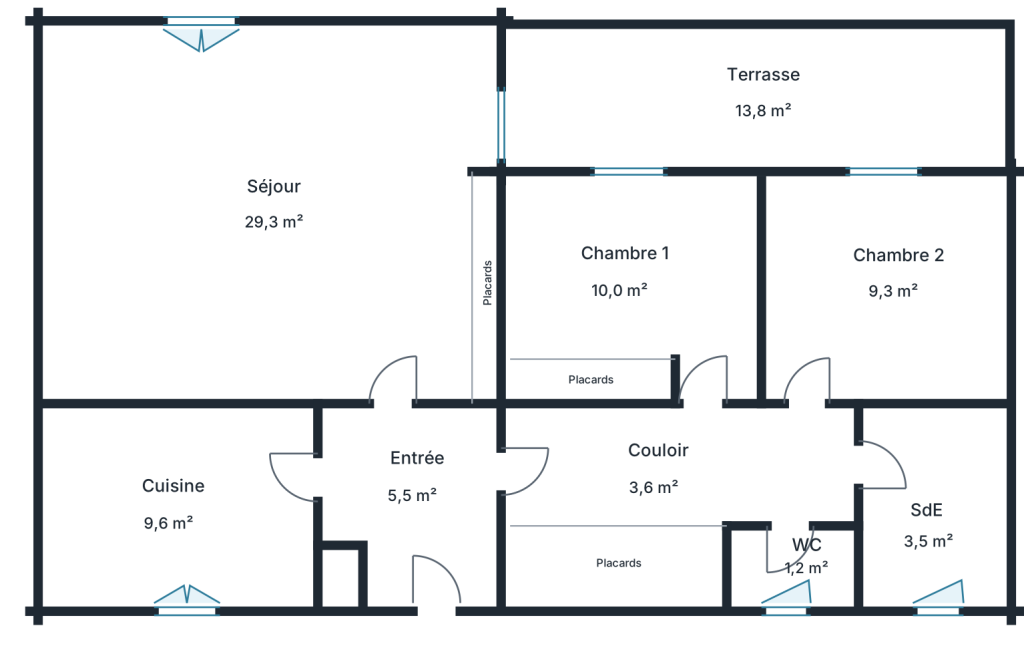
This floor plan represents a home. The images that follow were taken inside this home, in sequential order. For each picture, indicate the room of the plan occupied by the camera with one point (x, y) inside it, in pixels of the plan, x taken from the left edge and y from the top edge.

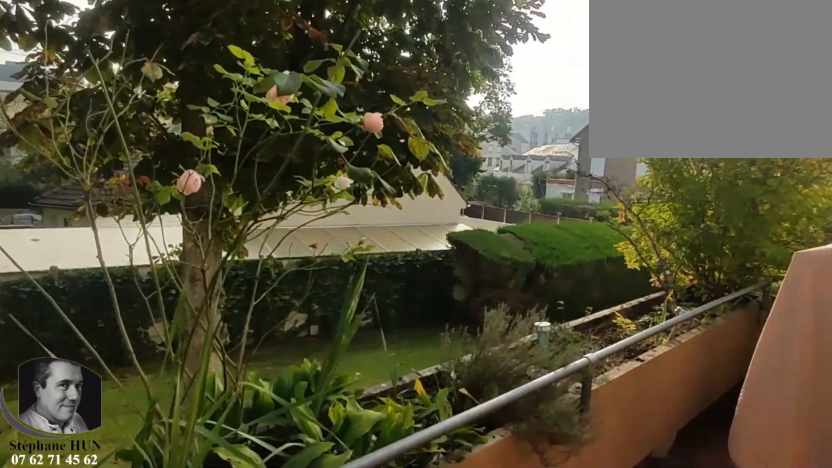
(760, 90)
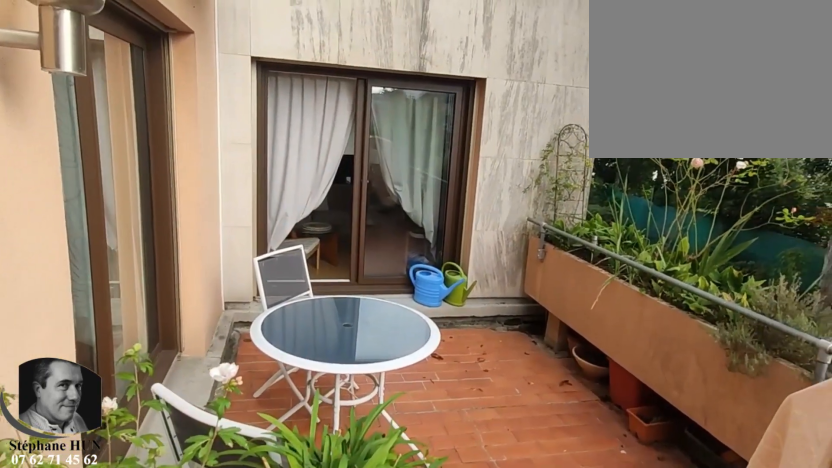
(760, 90)
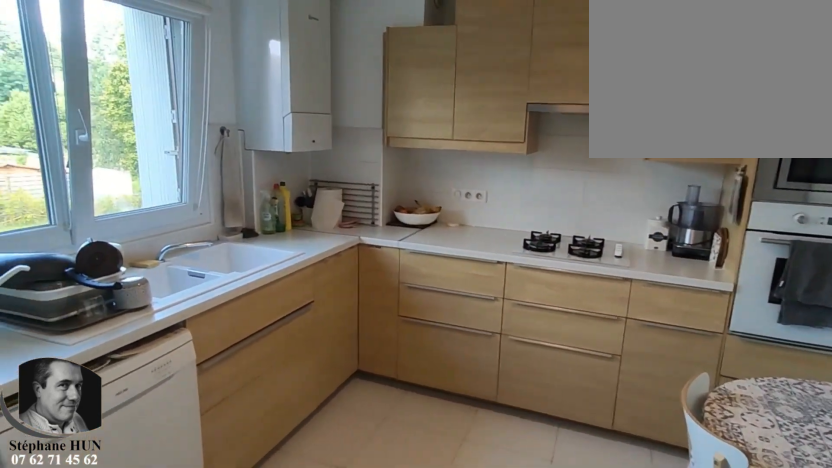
(177, 505)
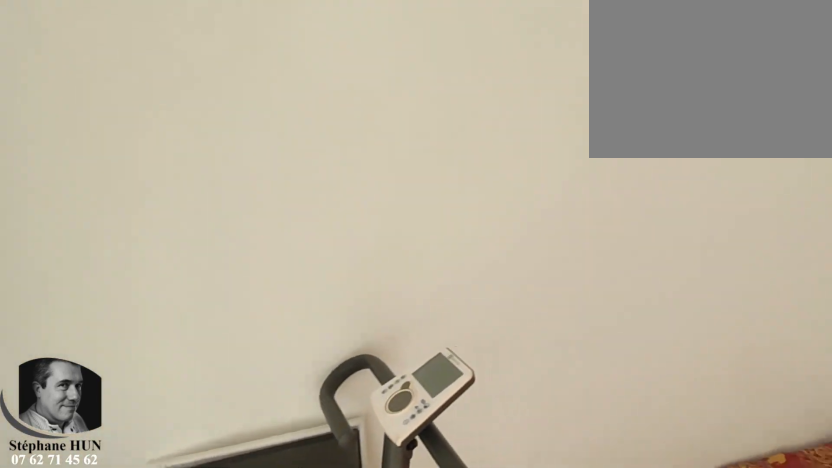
(887, 291)
